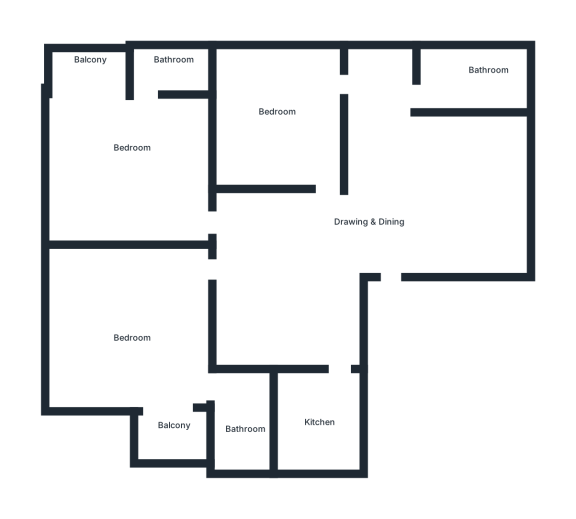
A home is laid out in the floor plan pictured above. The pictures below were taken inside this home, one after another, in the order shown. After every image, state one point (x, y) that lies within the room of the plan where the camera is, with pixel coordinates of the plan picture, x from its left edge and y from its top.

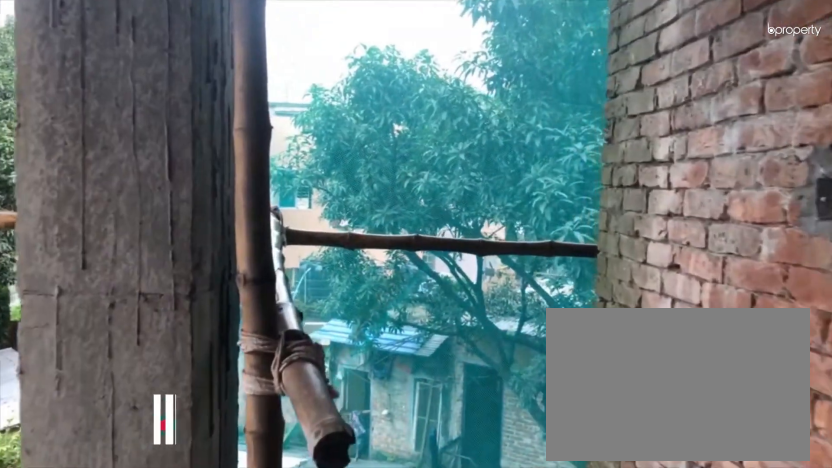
(86, 70)
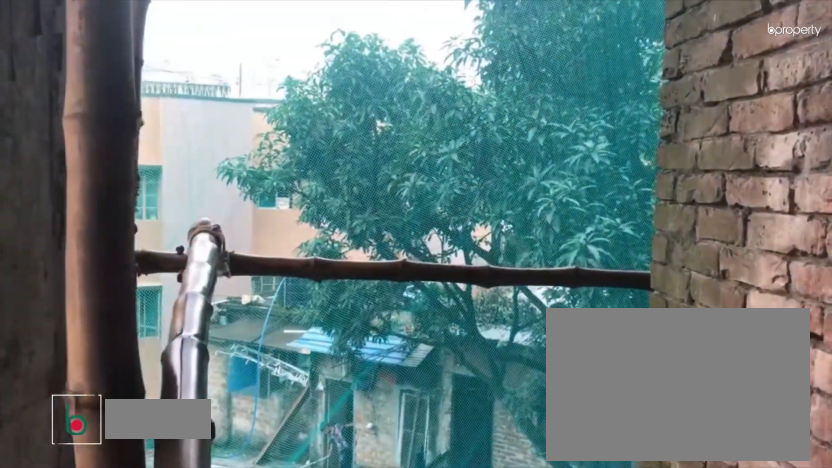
(86, 70)
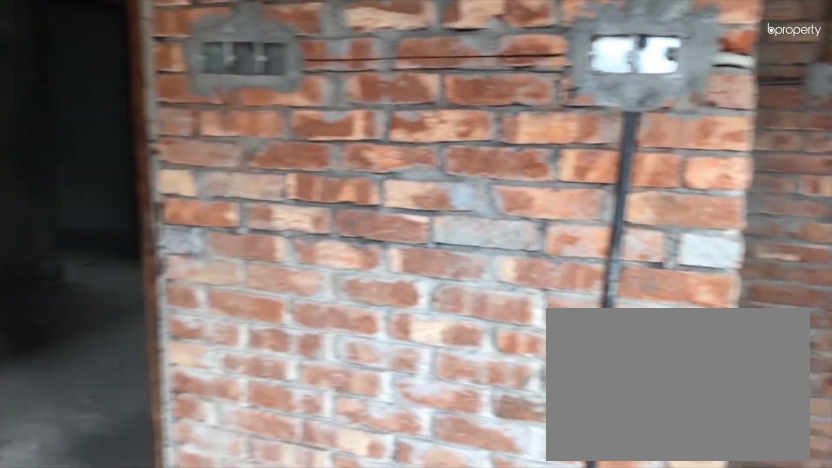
(135, 316)
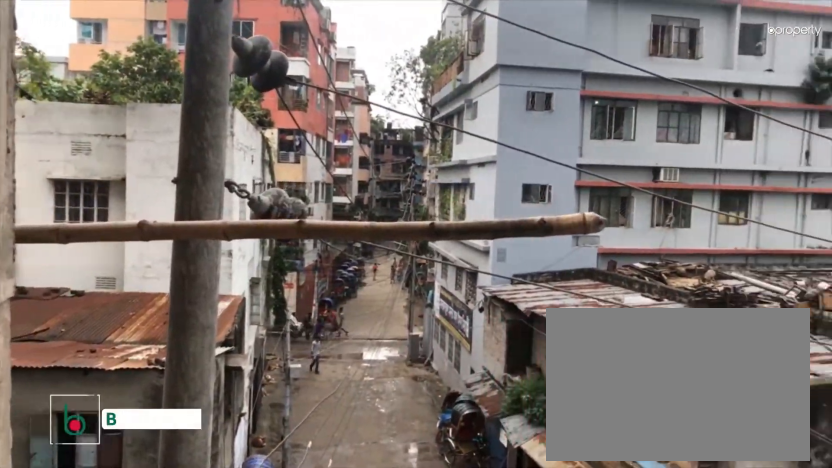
(174, 434)
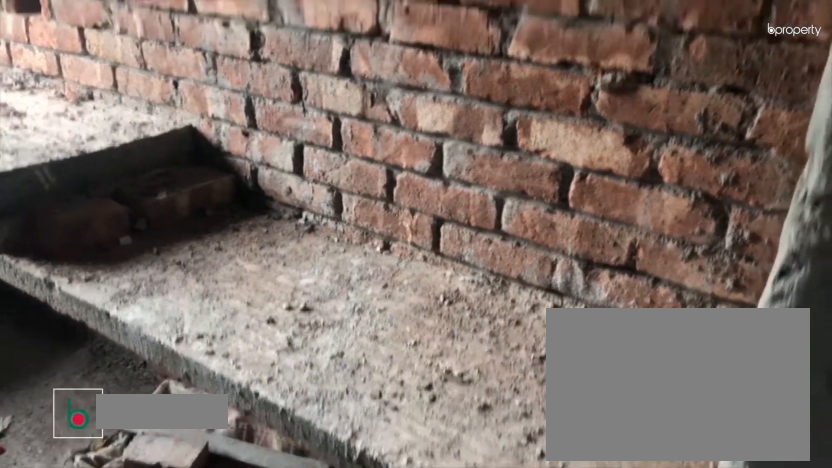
(325, 424)
